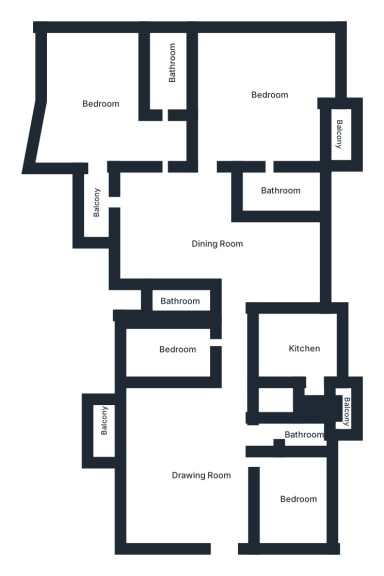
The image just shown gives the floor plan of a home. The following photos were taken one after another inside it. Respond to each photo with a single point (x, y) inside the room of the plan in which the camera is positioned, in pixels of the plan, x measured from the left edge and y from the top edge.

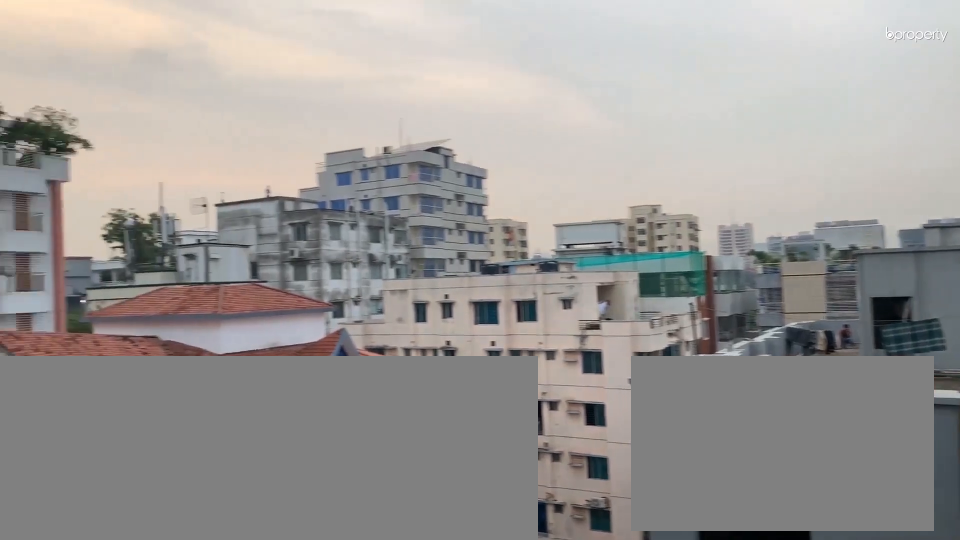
(96, 199)
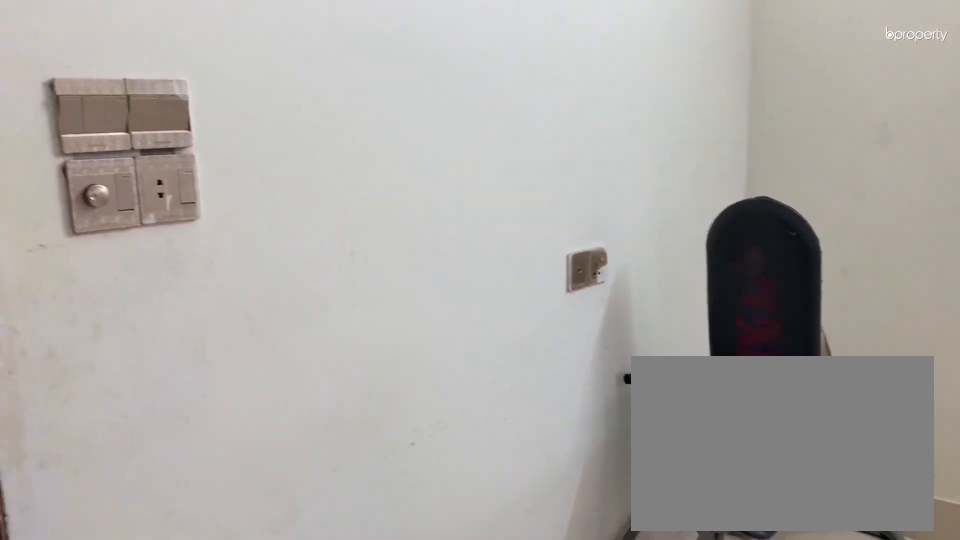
(181, 353)
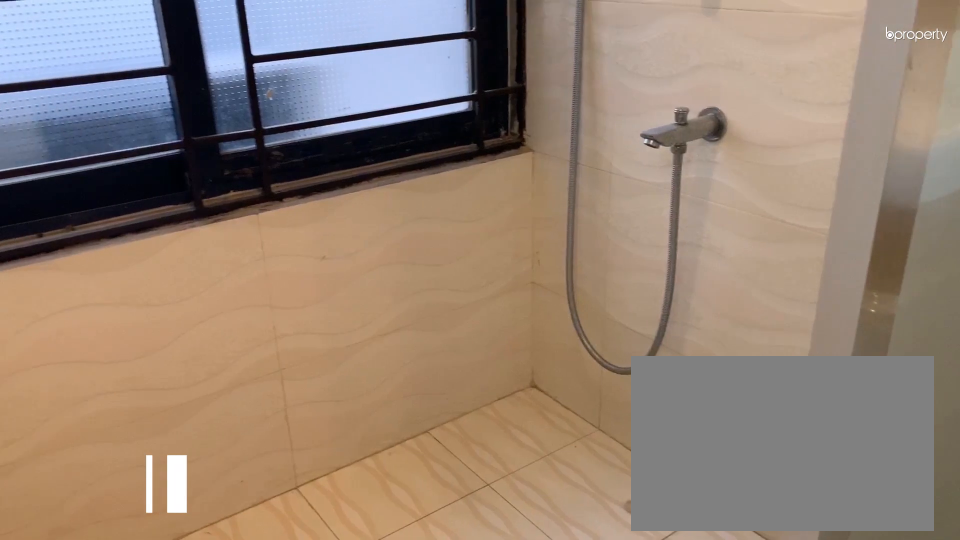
(176, 297)
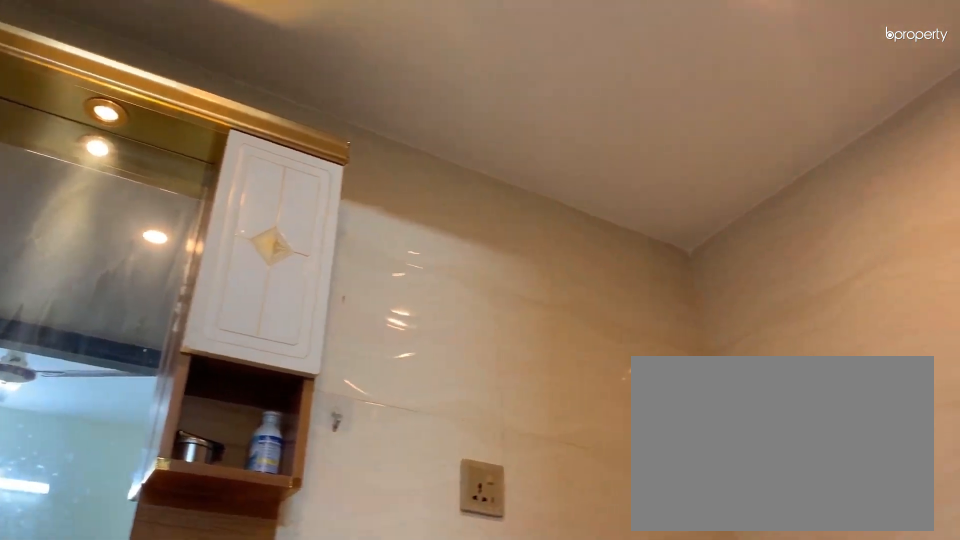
(177, 296)
